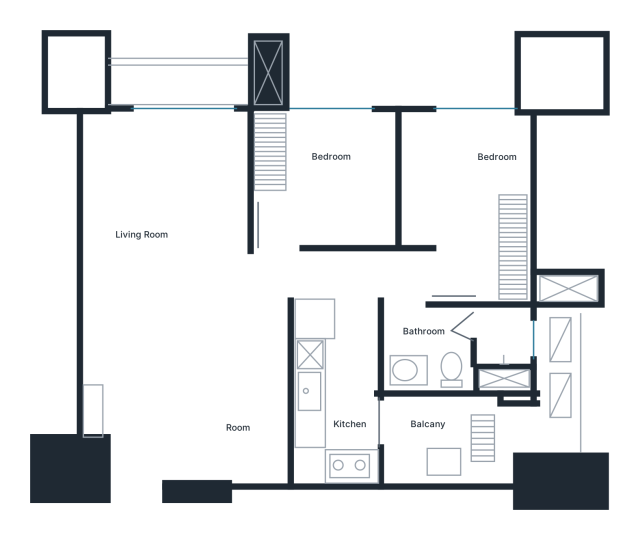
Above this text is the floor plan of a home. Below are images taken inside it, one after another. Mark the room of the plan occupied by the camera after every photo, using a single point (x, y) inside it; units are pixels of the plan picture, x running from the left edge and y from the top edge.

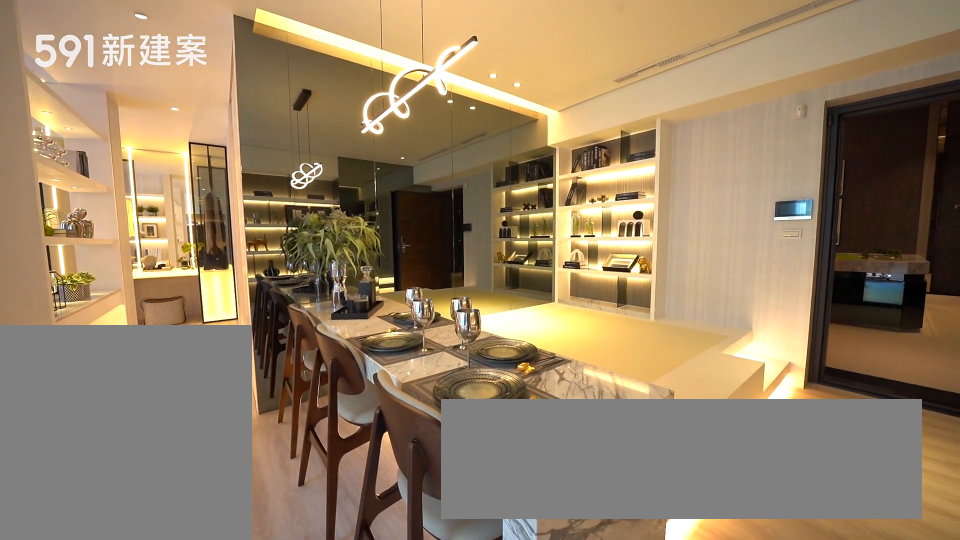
(224, 329)
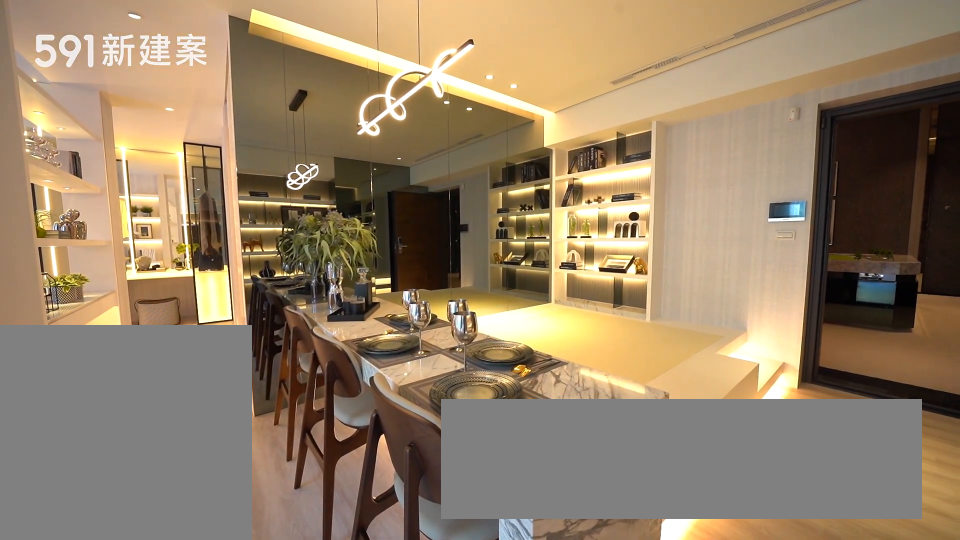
(224, 329)
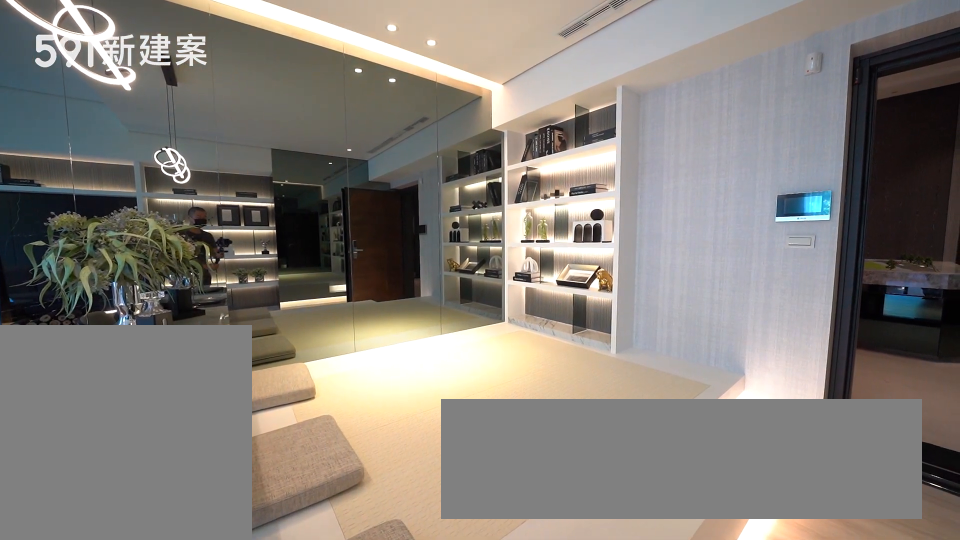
(234, 425)
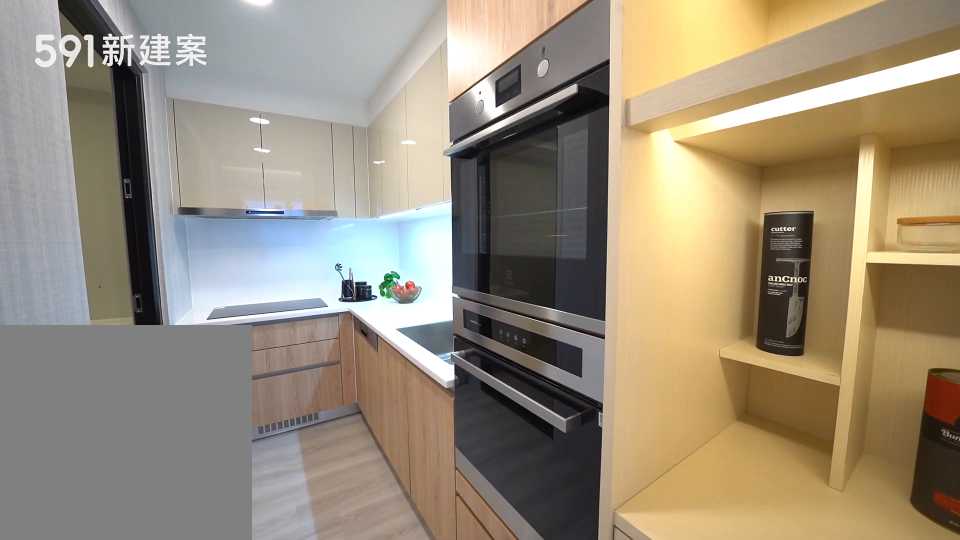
(337, 391)
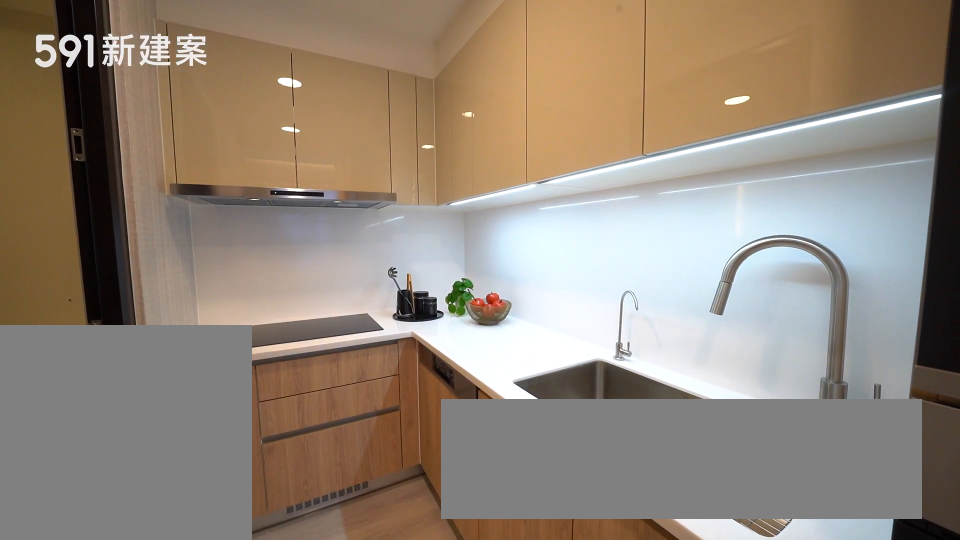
(337, 391)
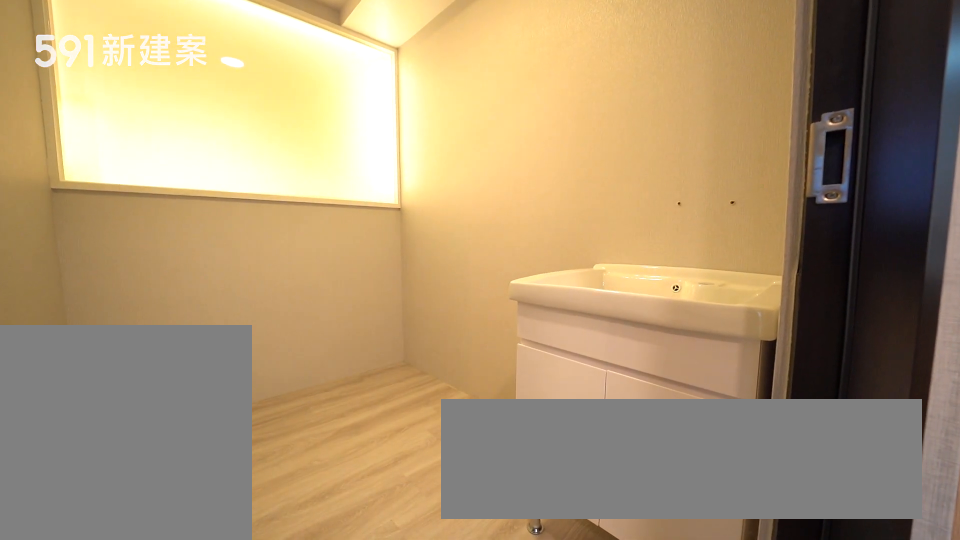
(454, 442)
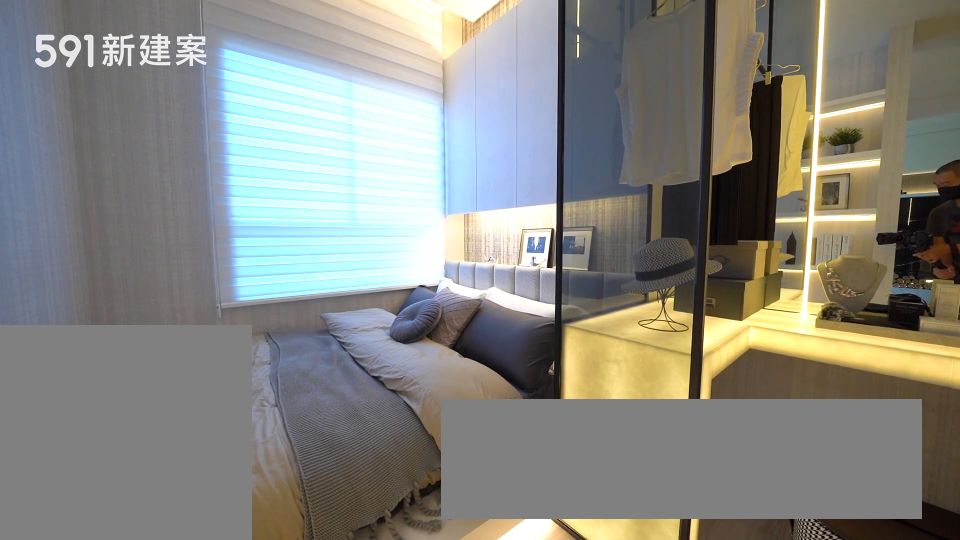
(471, 204)
